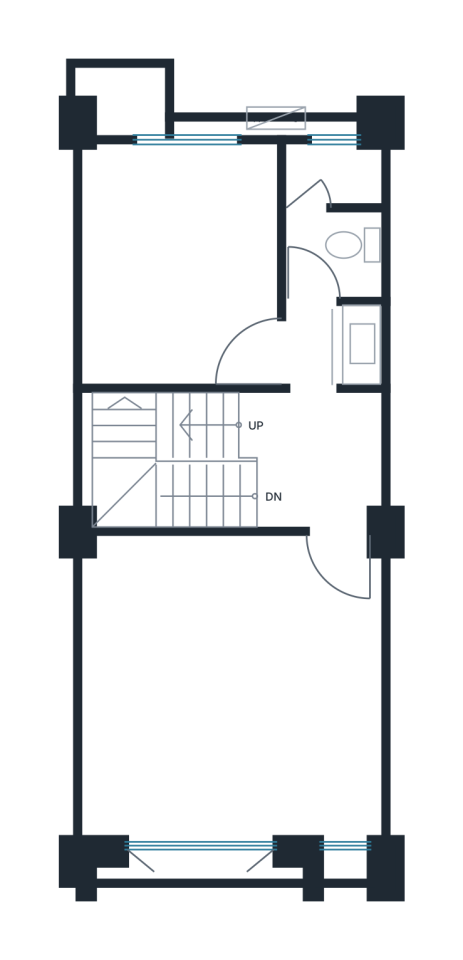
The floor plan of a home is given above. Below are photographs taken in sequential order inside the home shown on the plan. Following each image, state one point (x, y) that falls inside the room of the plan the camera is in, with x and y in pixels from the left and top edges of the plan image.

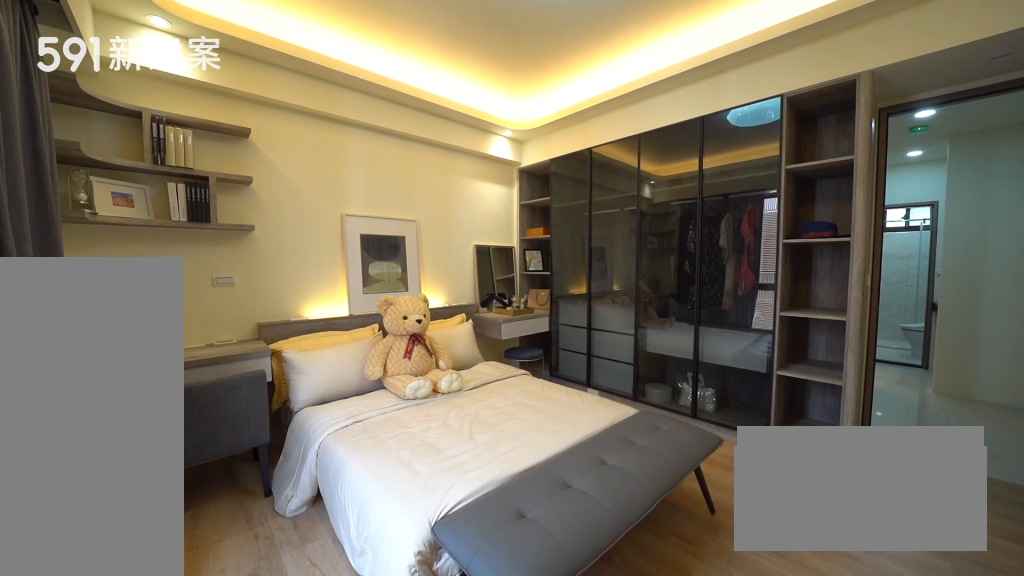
(232, 684)
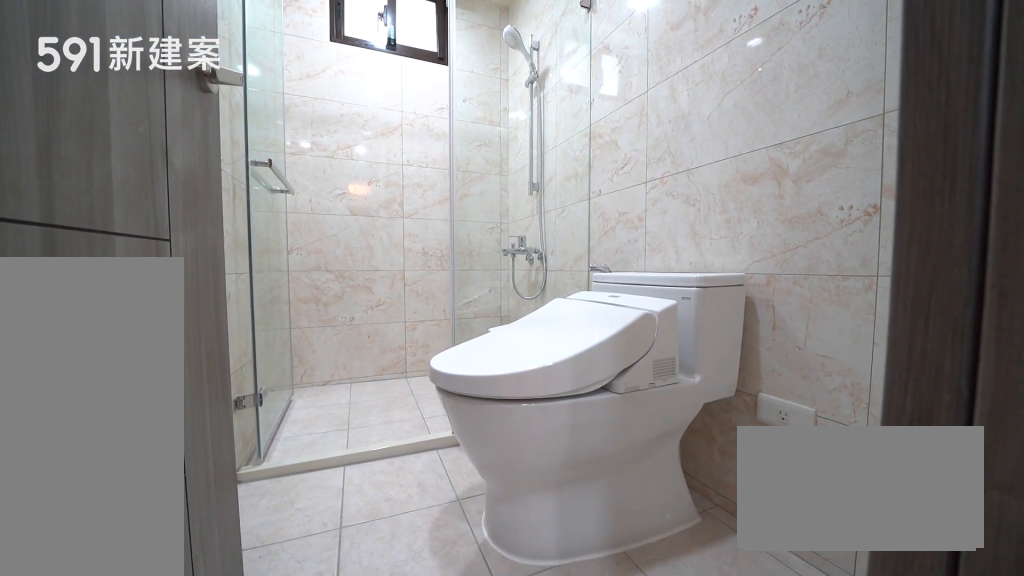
(331, 263)
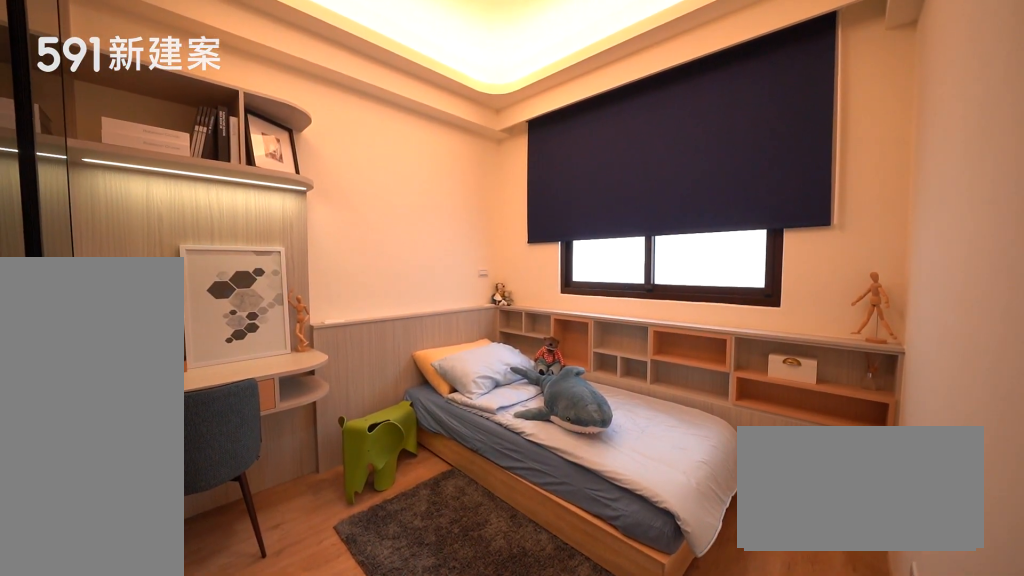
(179, 261)
